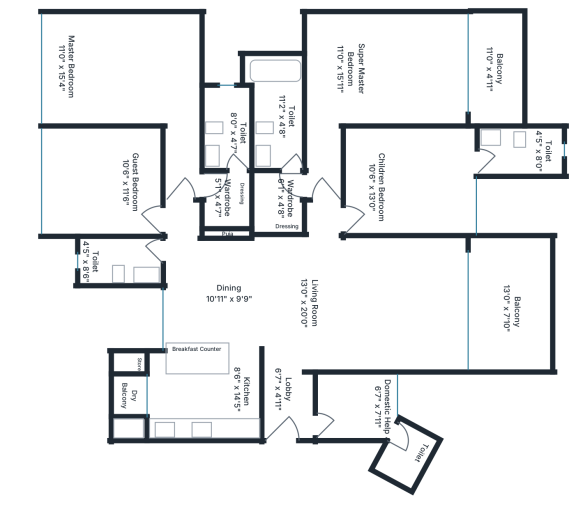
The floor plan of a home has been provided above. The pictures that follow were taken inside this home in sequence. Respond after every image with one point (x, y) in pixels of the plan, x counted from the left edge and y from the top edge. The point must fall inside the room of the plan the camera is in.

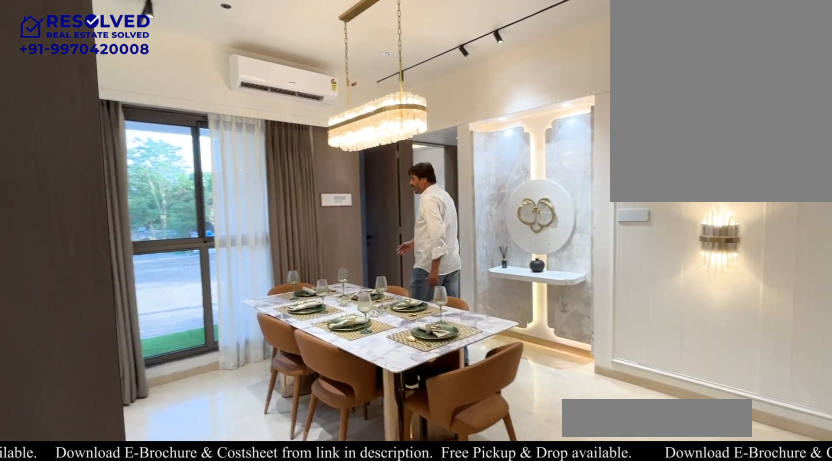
(249, 292)
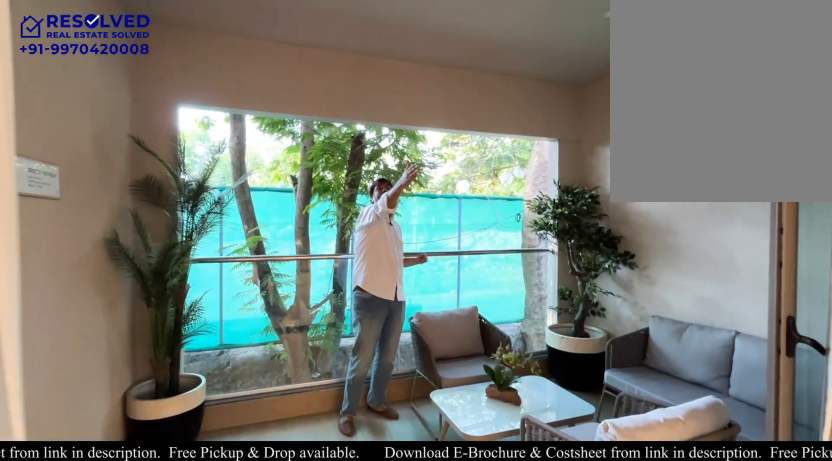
(510, 304)
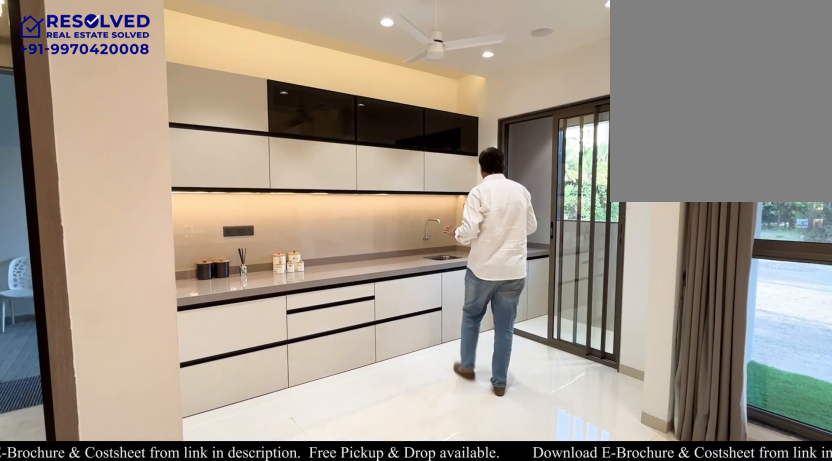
(204, 396)
